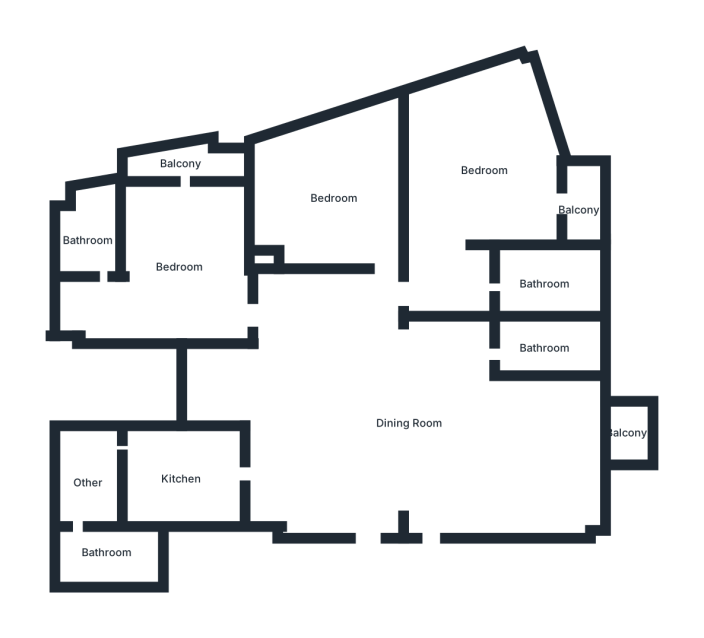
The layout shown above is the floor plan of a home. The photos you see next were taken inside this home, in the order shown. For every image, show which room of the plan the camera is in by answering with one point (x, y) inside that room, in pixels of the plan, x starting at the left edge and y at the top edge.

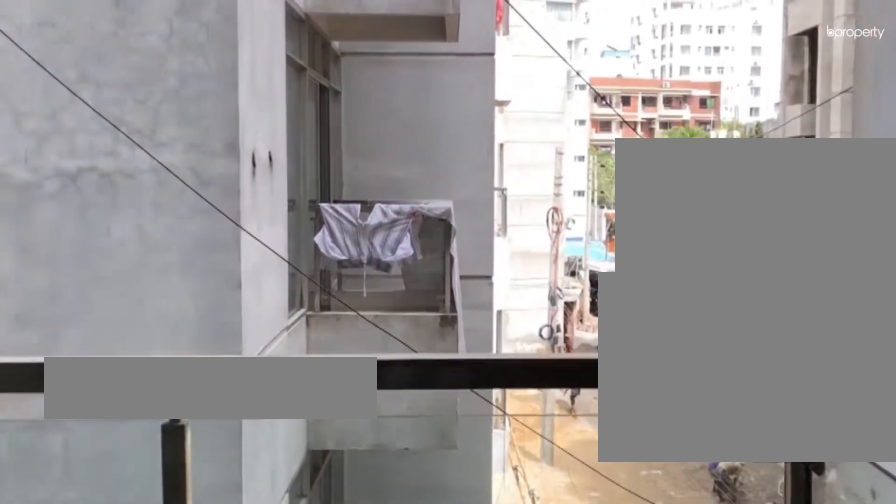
(625, 434)
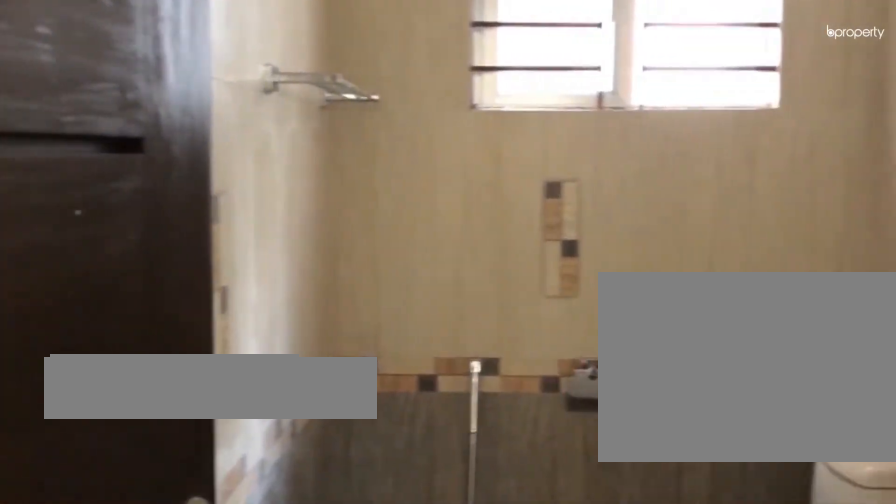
(542, 349)
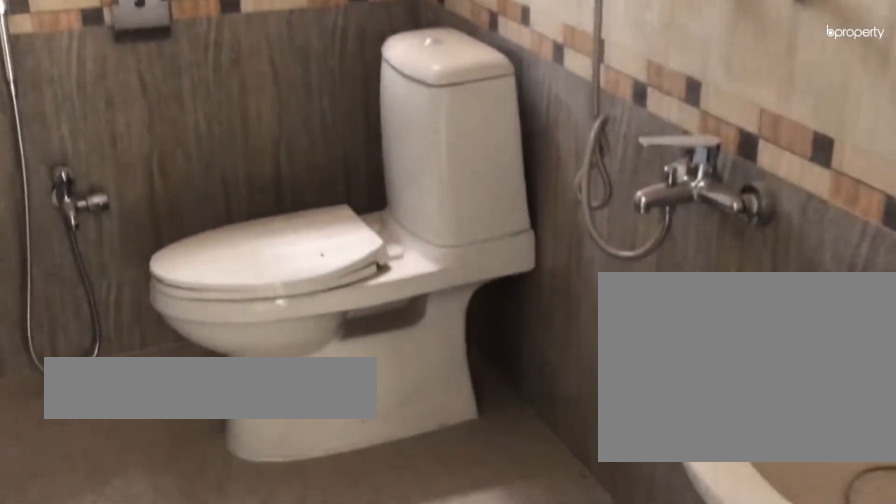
(542, 349)
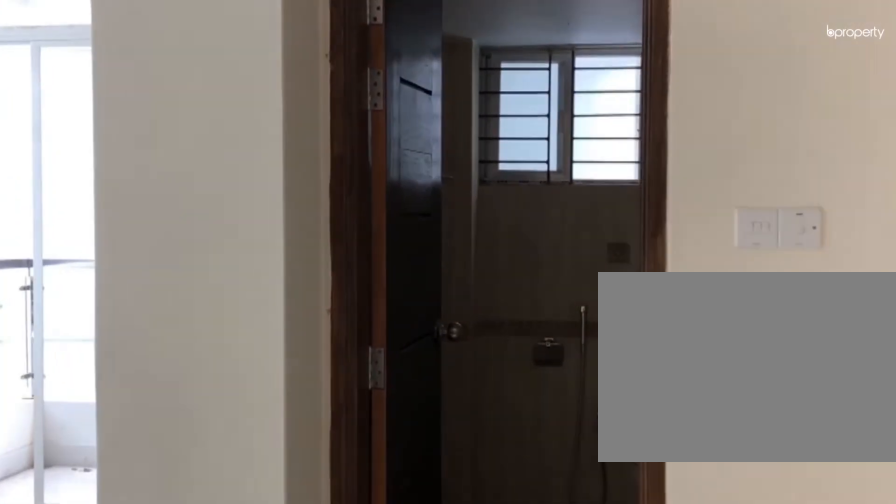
(435, 289)
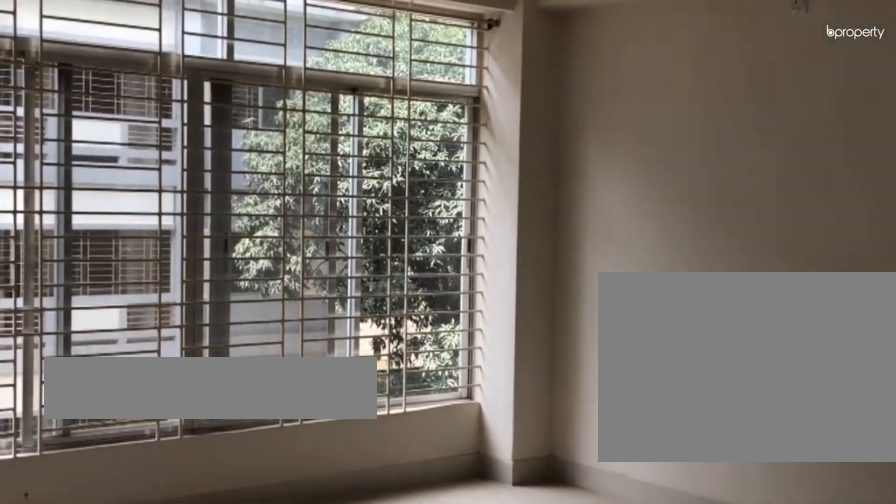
(483, 169)
